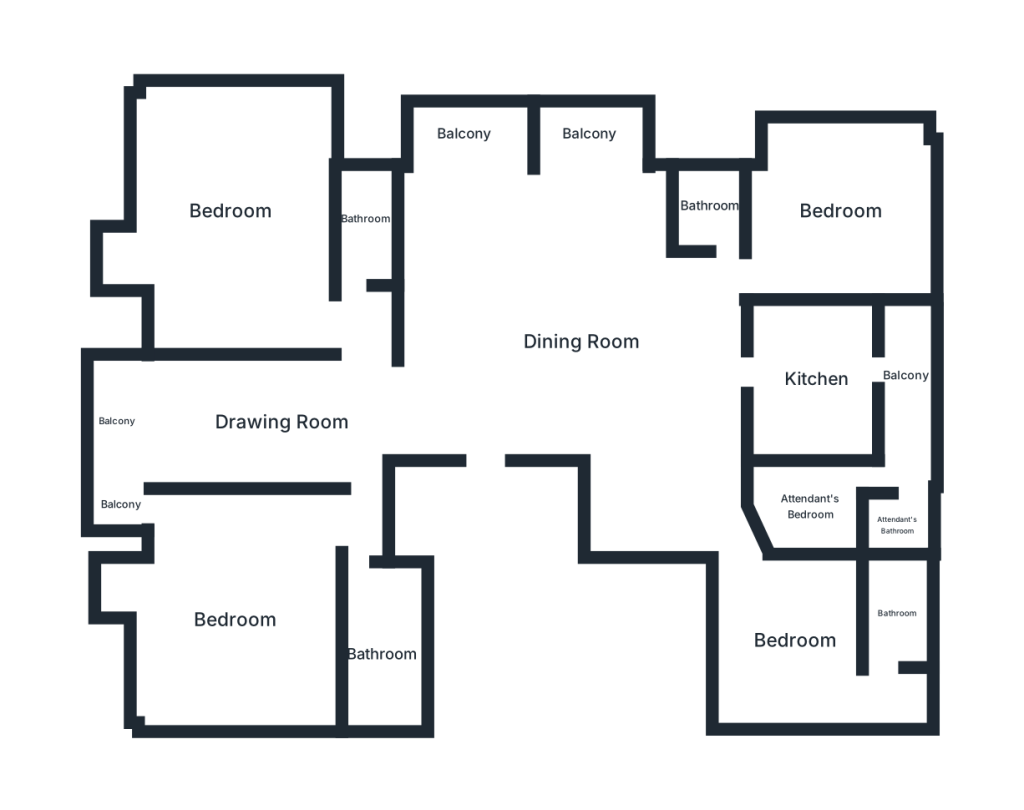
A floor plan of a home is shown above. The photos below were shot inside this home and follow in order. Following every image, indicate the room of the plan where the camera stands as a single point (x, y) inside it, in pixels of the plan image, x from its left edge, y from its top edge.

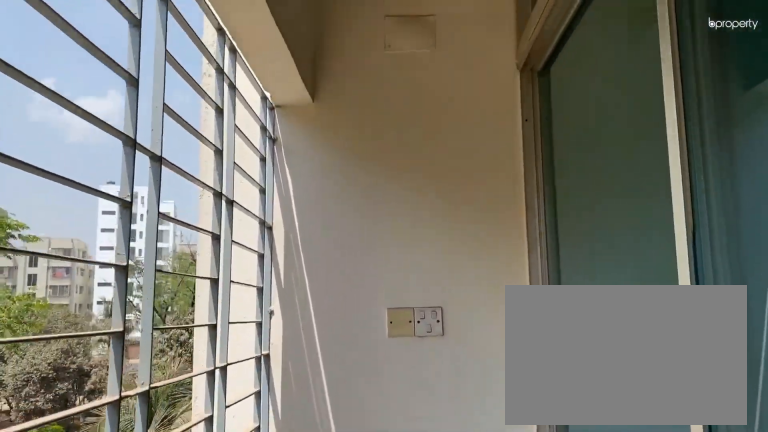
(121, 504)
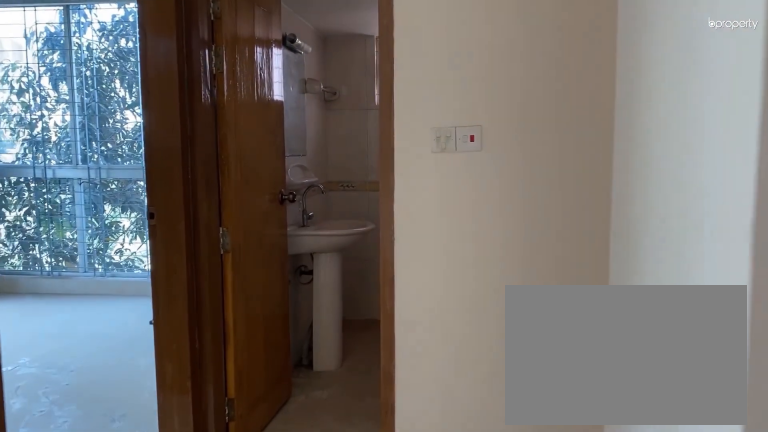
(334, 367)
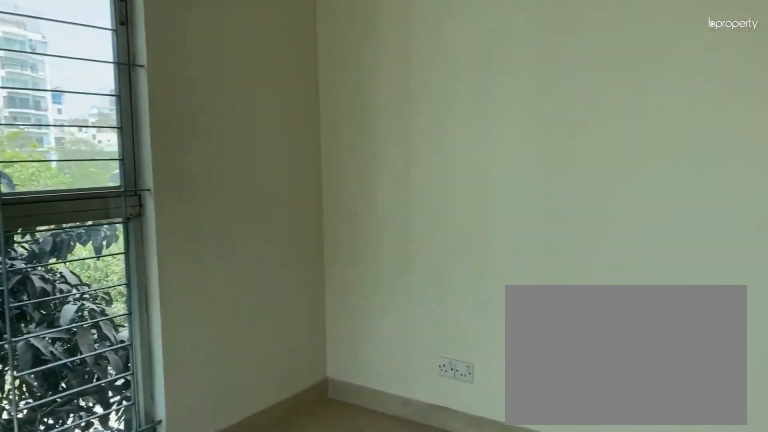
(229, 207)
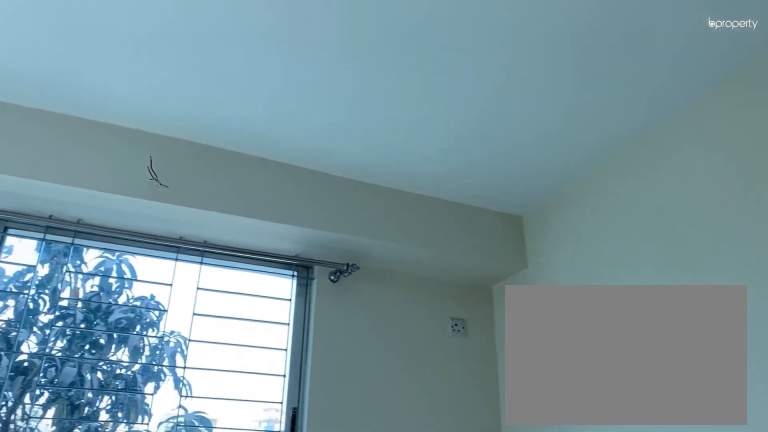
(229, 207)
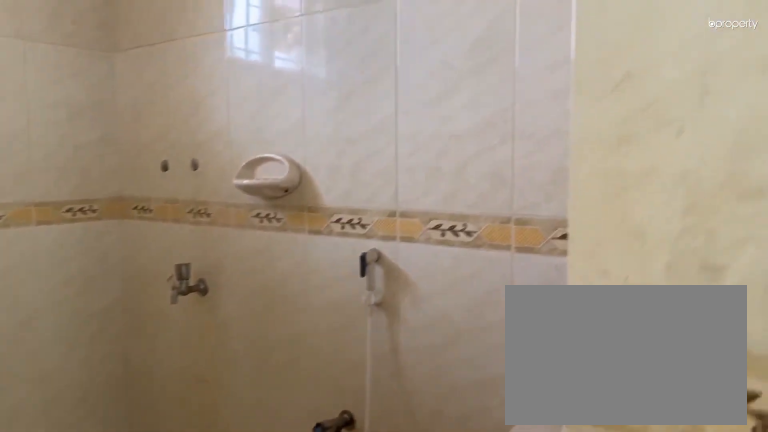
(368, 220)
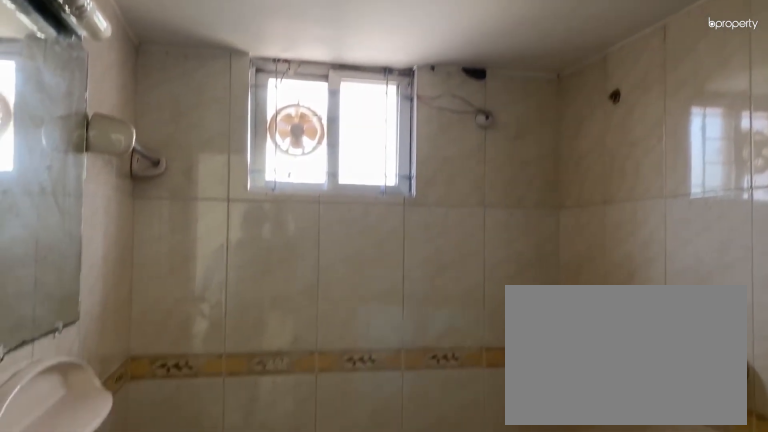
(368, 220)
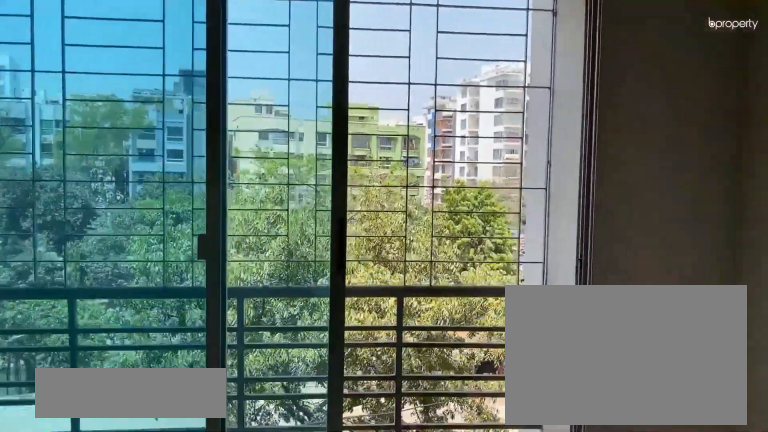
(586, 186)
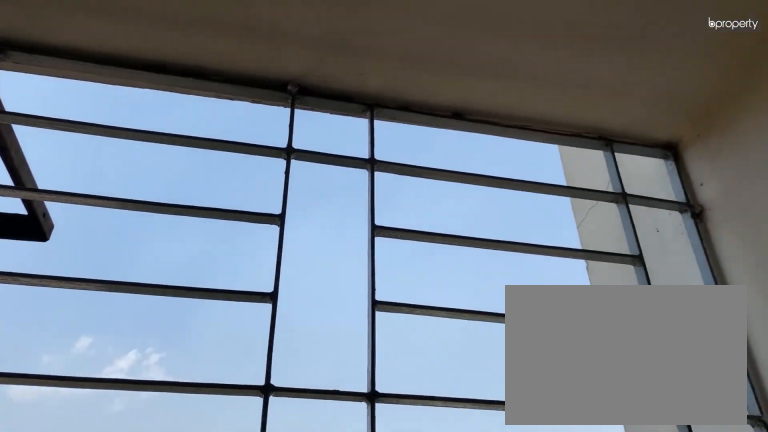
(589, 136)
